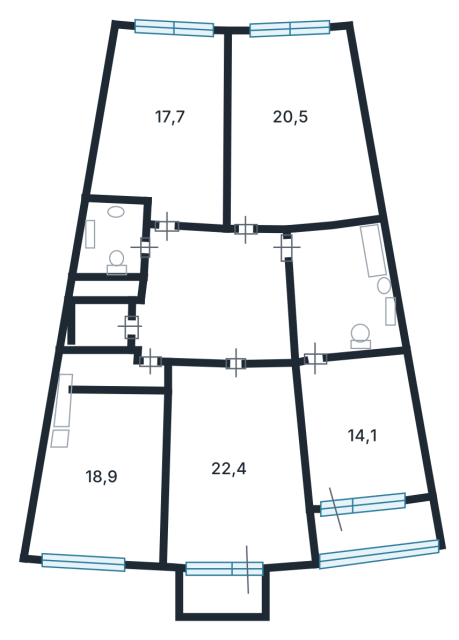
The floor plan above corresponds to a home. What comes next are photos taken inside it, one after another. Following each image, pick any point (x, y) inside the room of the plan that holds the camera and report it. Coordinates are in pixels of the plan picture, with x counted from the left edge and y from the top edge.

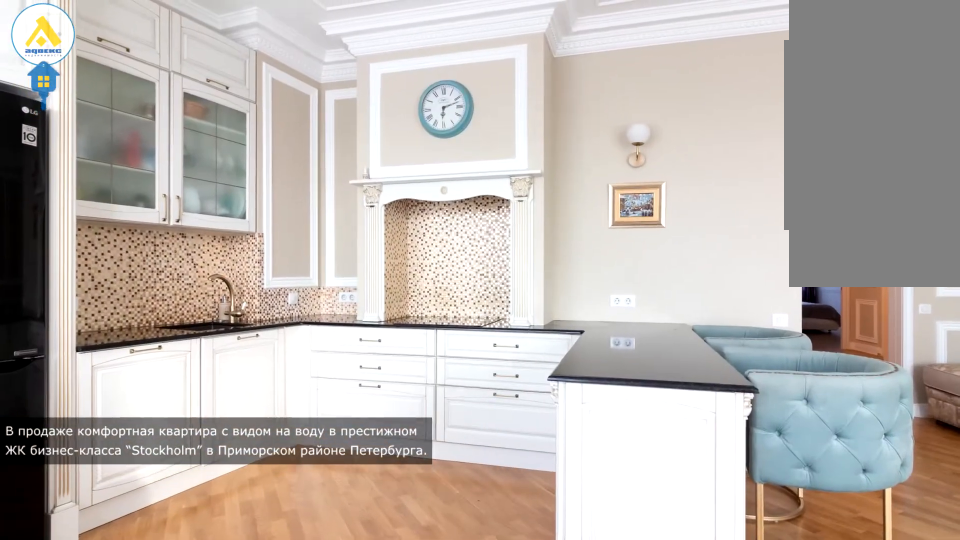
(159, 479)
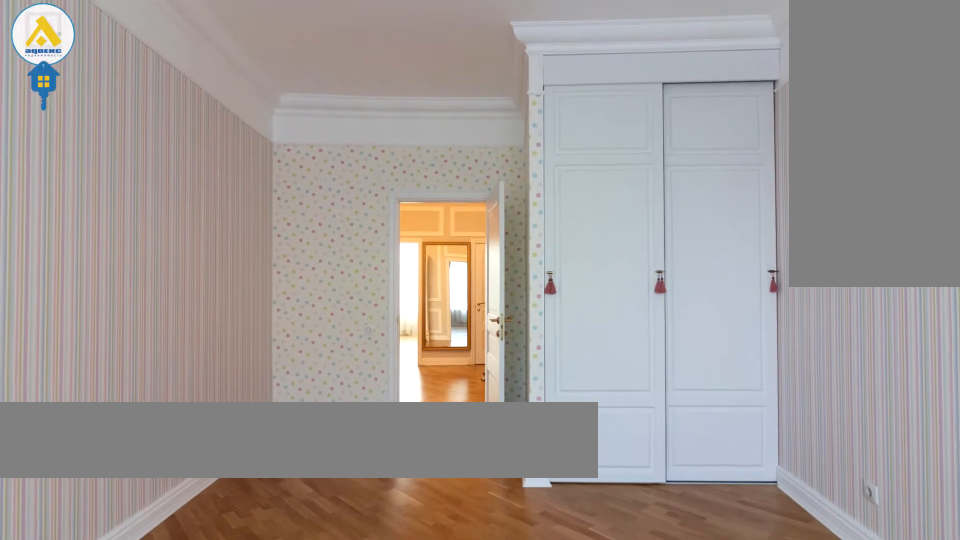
(170, 122)
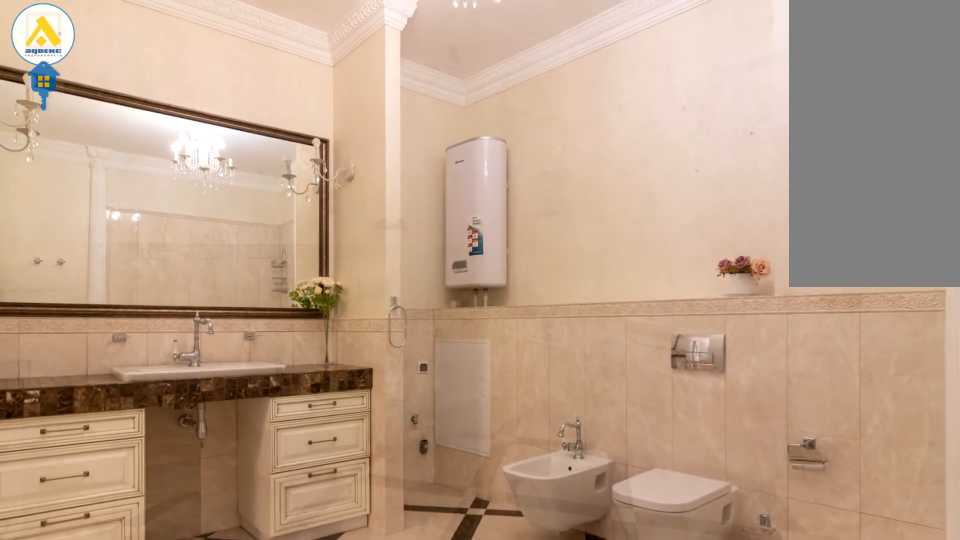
(338, 291)
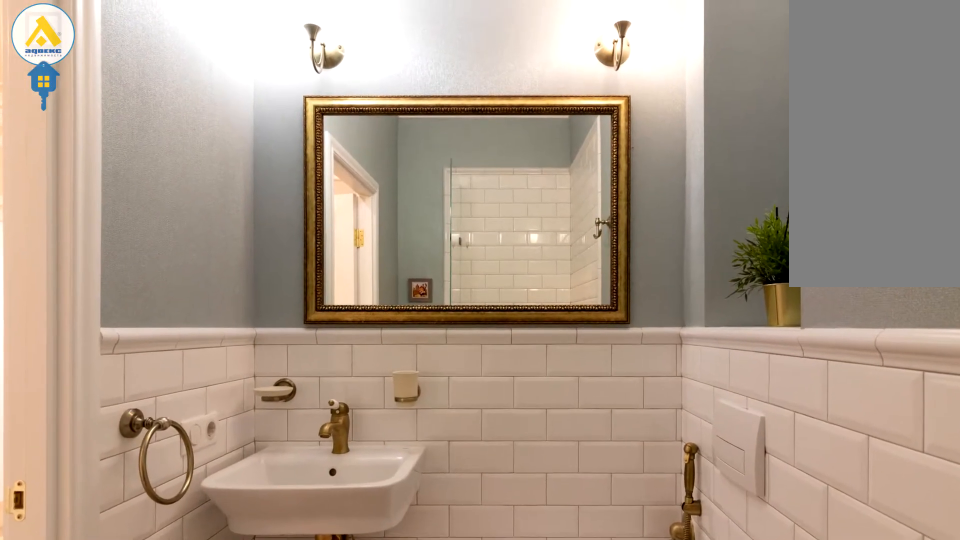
(119, 245)
